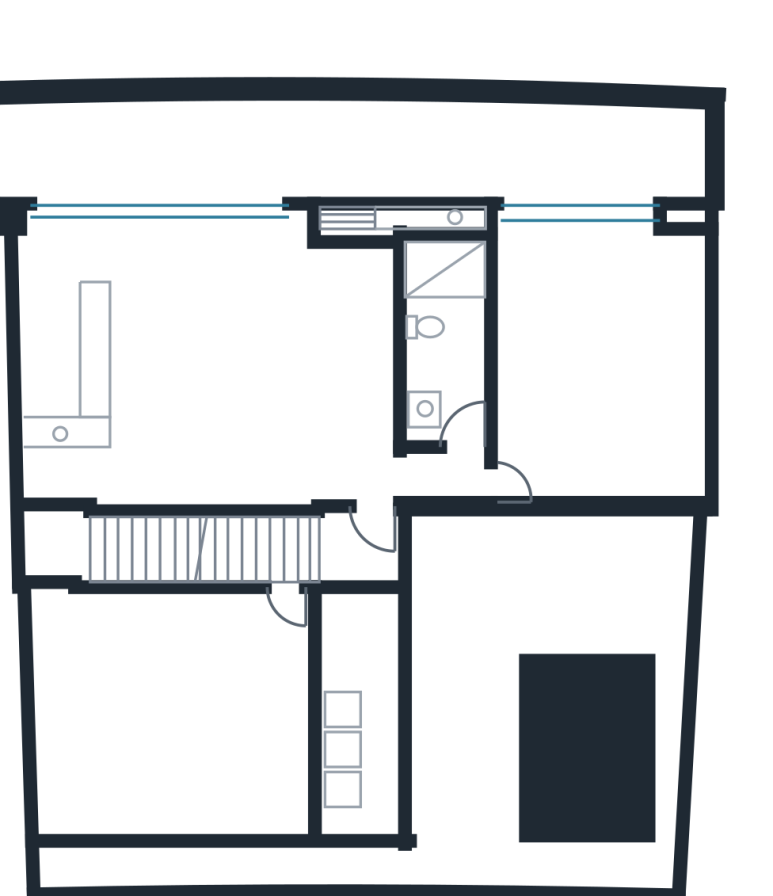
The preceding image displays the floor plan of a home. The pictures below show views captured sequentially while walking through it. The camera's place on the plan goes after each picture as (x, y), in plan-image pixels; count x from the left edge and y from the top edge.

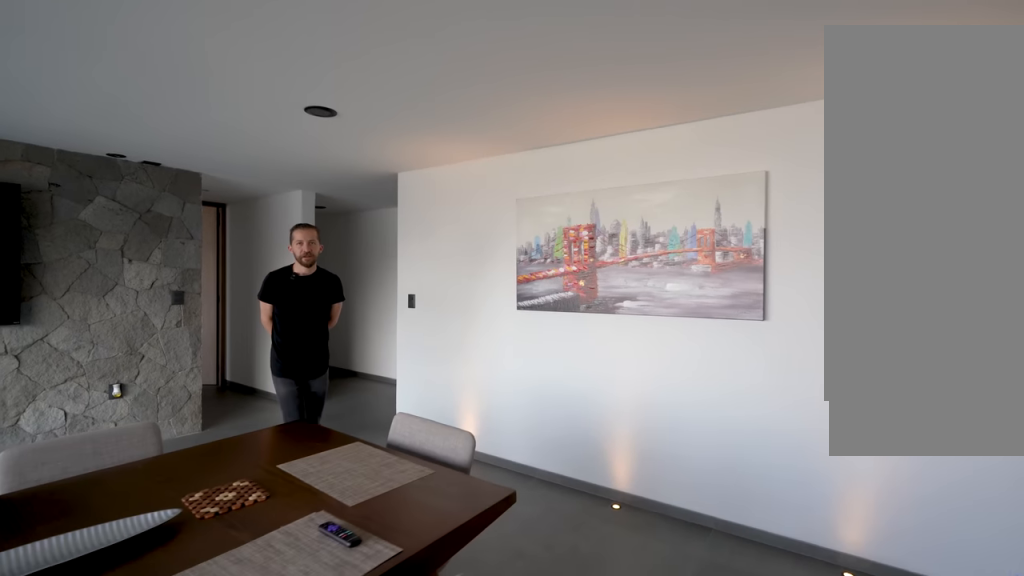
(140, 446)
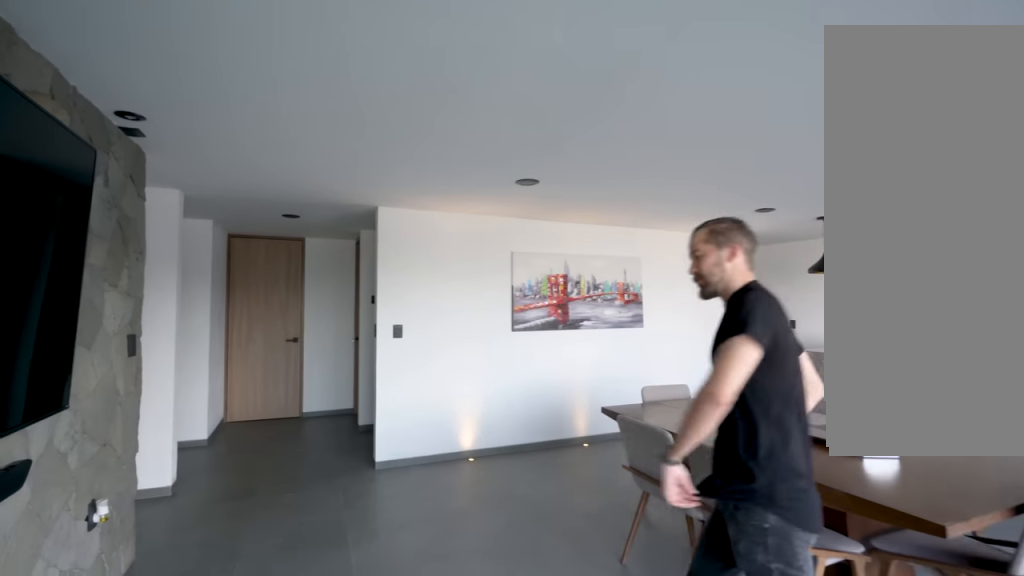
(276, 317)
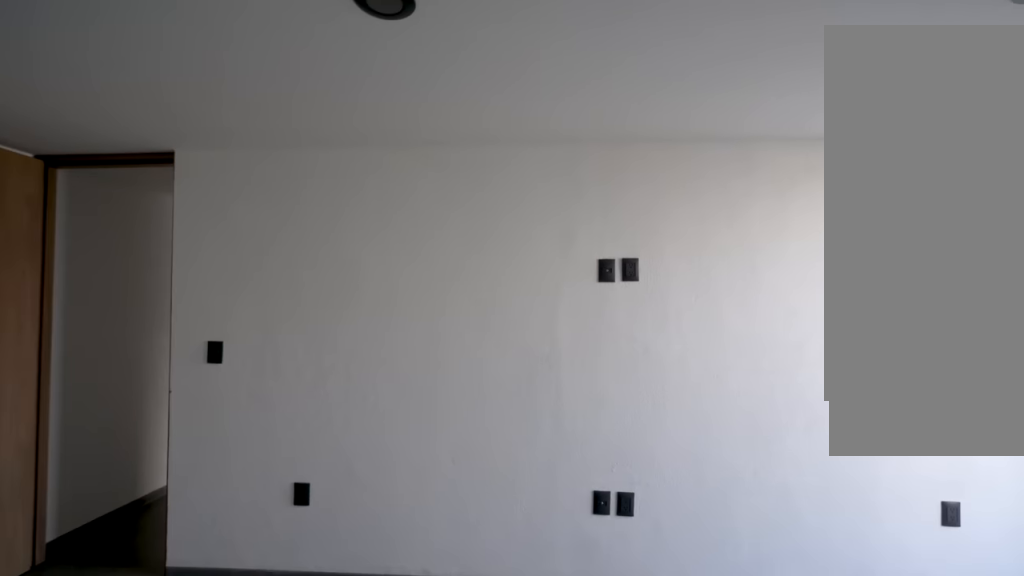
(631, 485)
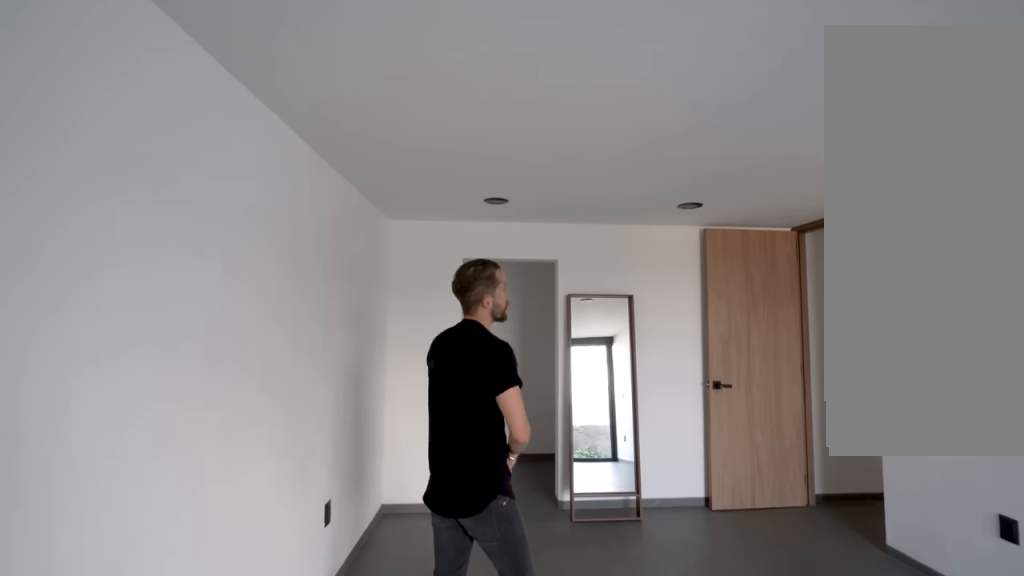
(672, 245)
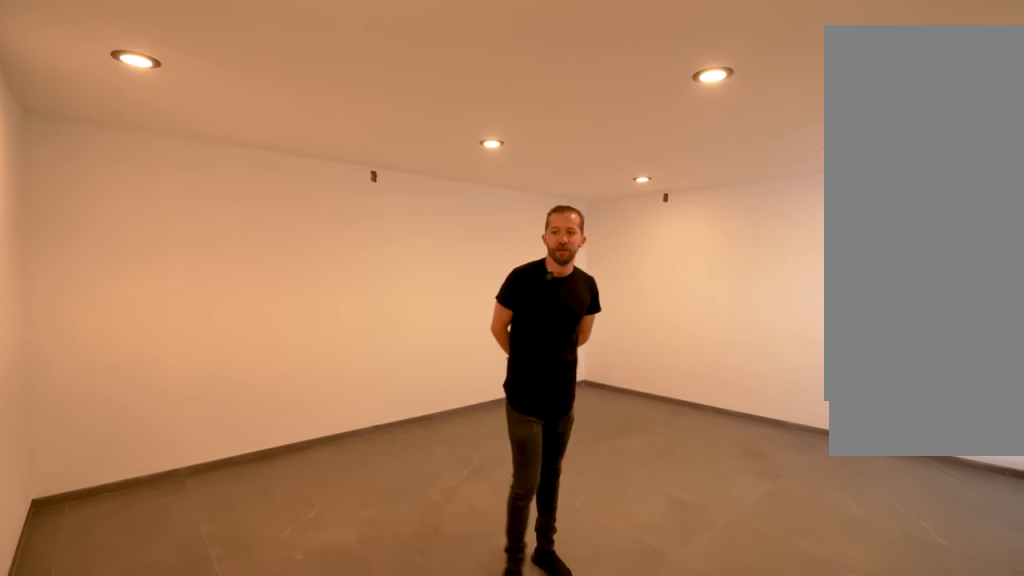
(279, 595)
